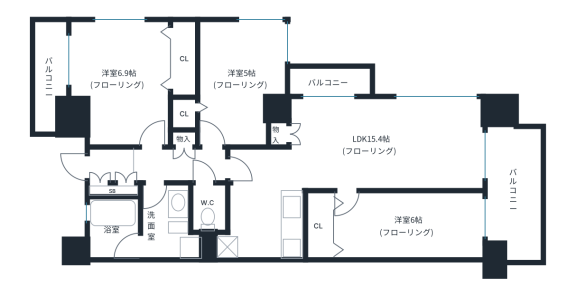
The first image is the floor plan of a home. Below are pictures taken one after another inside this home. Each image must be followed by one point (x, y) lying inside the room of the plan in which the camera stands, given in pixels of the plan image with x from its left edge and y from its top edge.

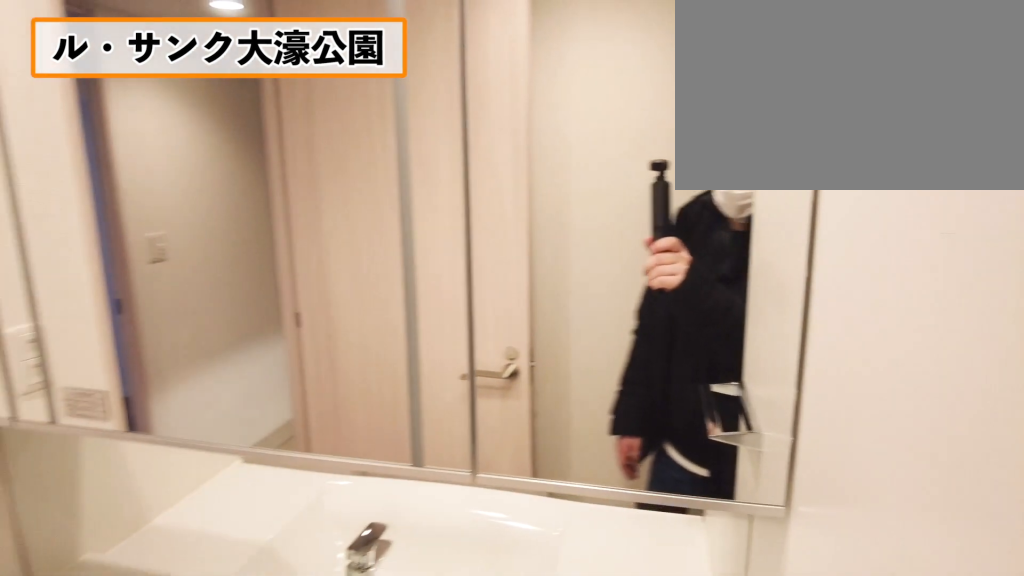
(160, 212)
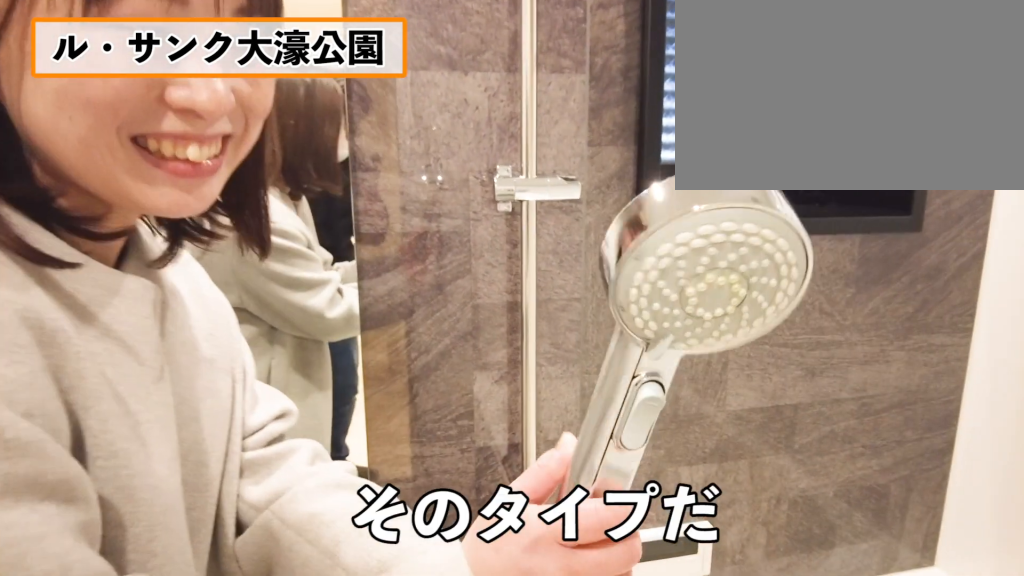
(122, 232)
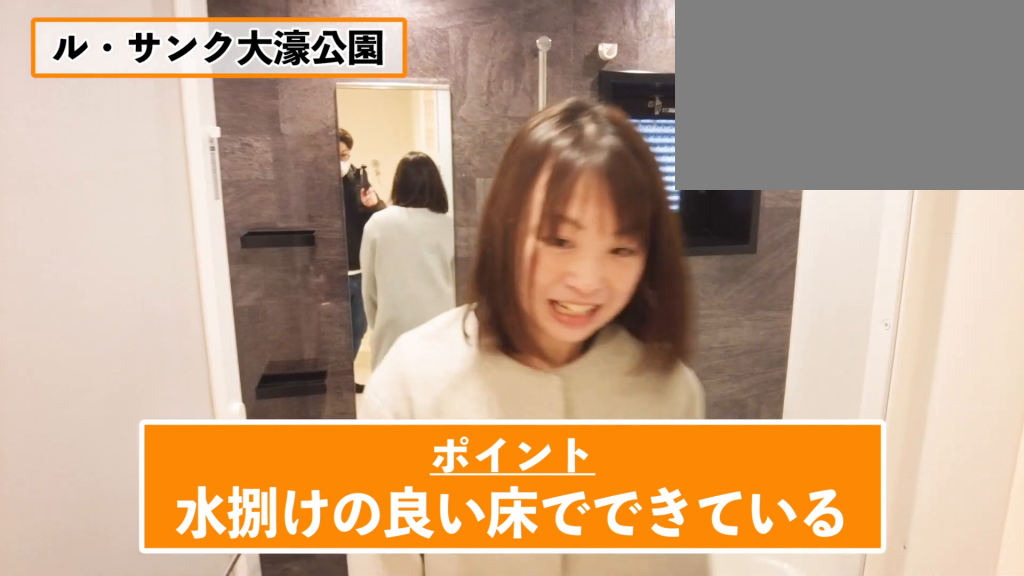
(122, 232)
